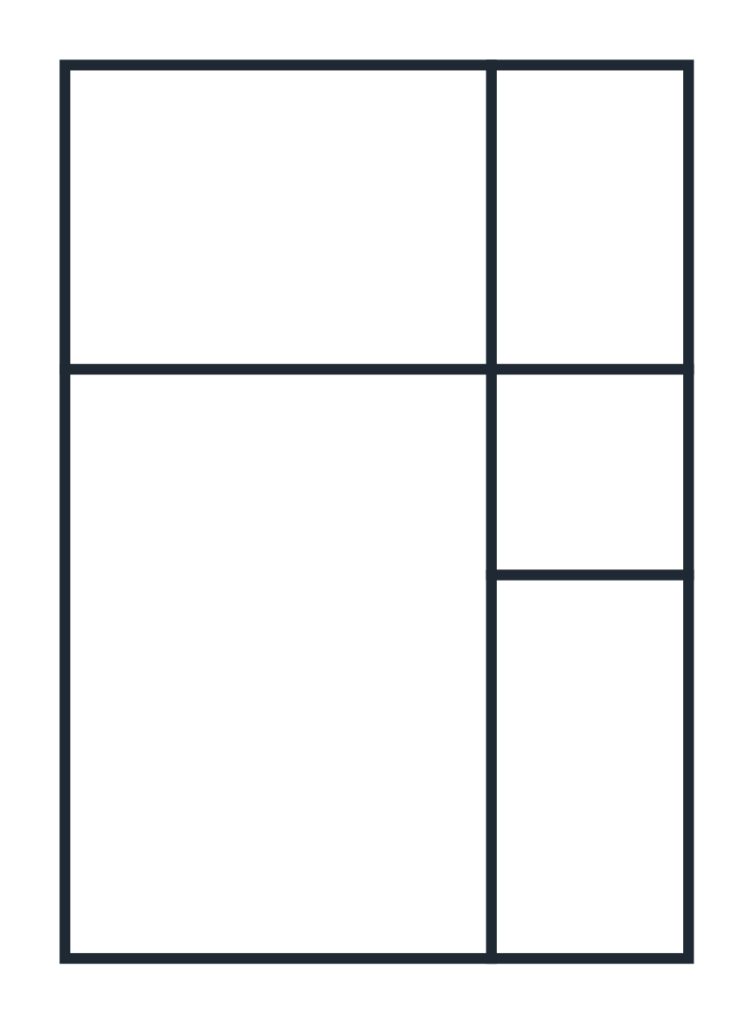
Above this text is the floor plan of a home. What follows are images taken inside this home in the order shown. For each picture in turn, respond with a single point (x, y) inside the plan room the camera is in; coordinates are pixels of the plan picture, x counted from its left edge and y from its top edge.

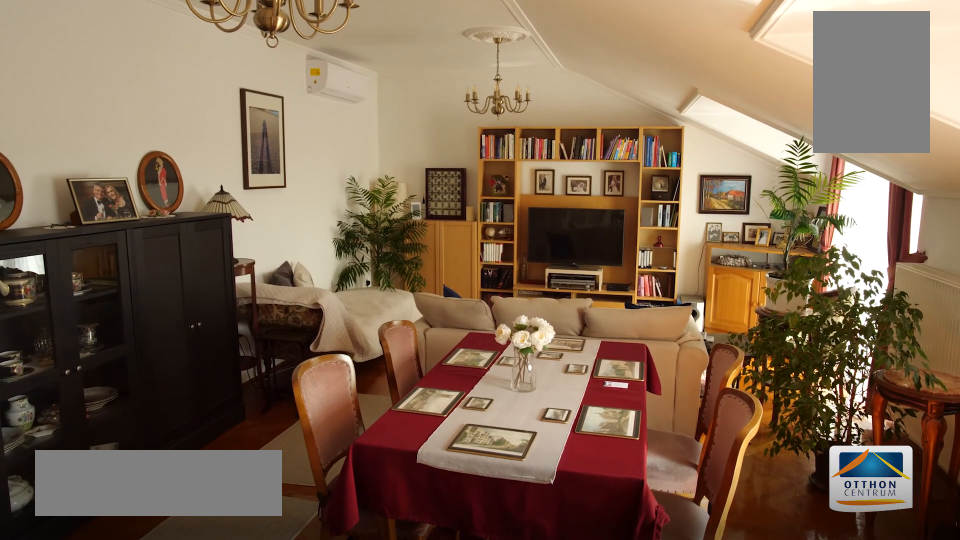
(294, 667)
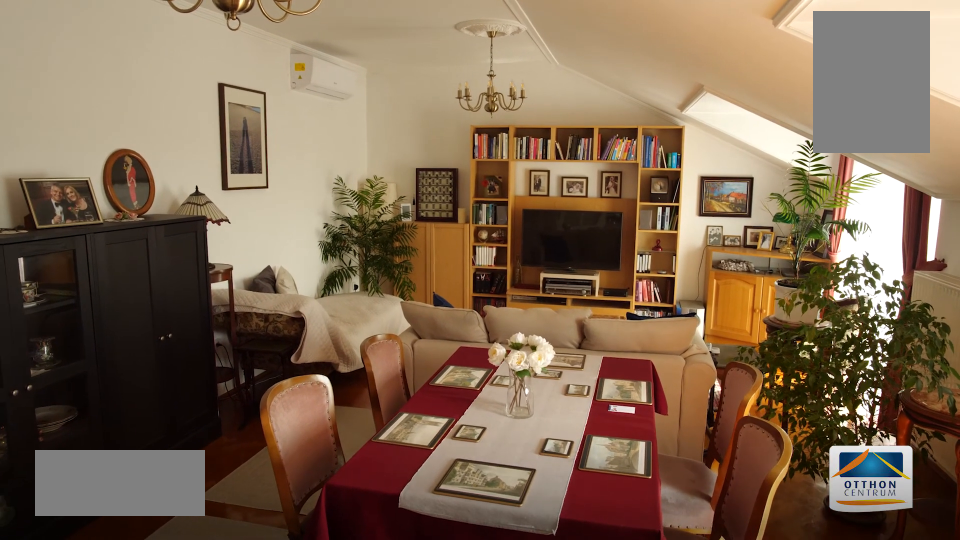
(293, 666)
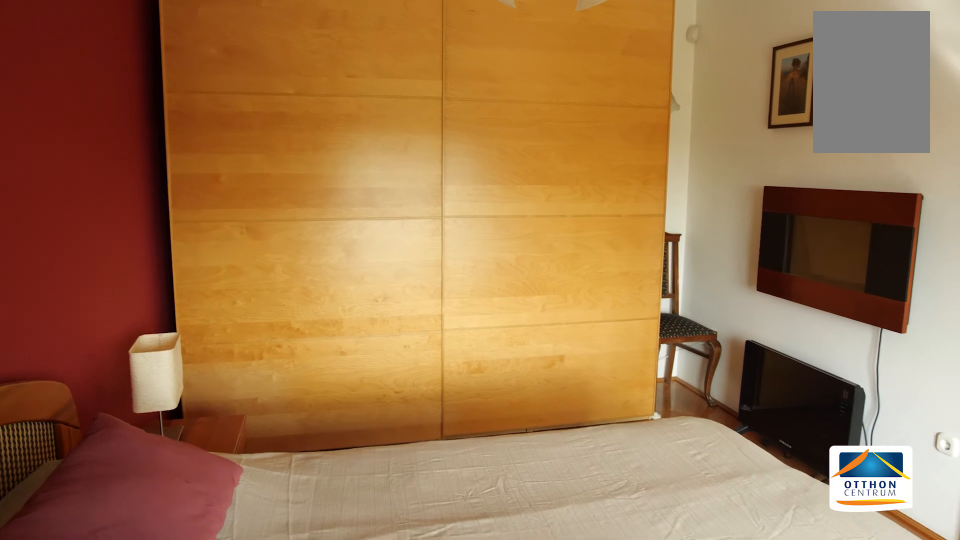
(293, 229)
